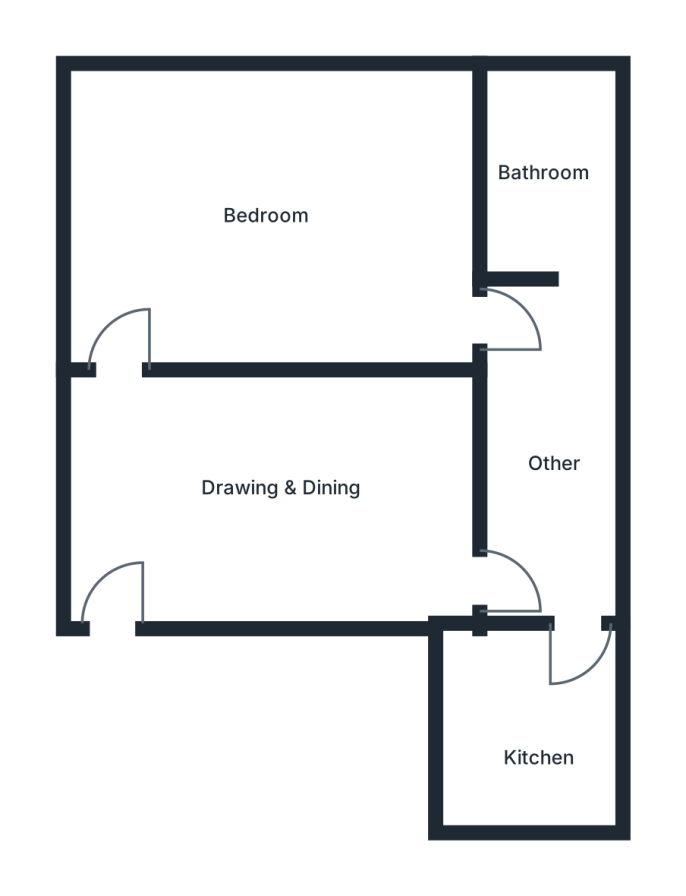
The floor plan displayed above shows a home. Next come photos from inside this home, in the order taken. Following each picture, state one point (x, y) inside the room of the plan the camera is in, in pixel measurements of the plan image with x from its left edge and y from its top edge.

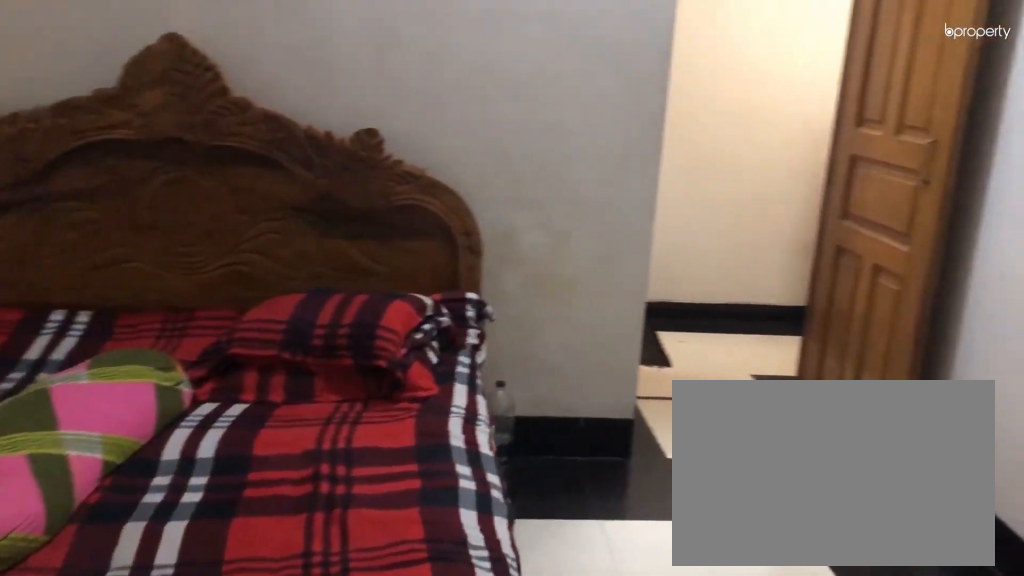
(275, 238)
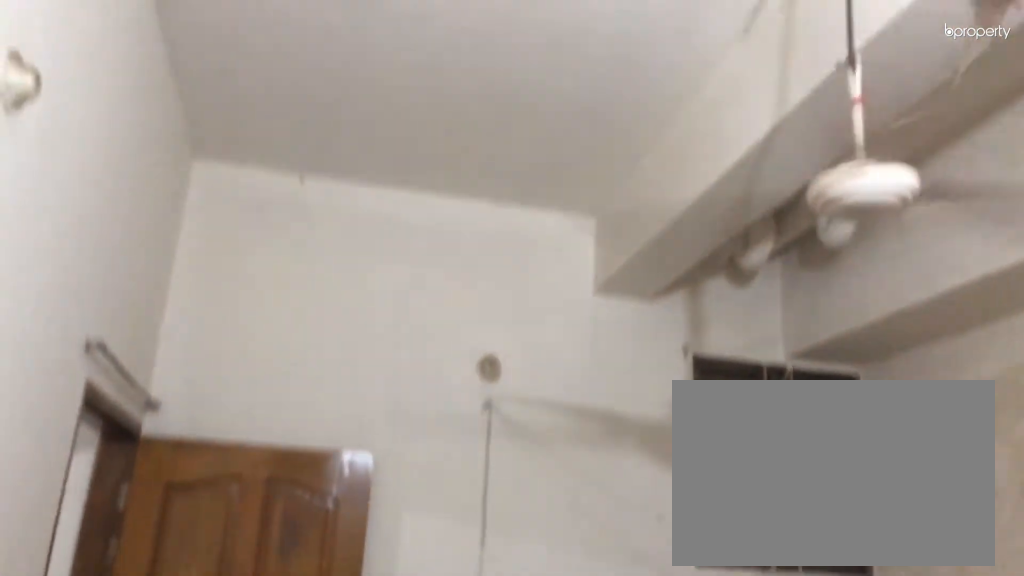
(276, 238)
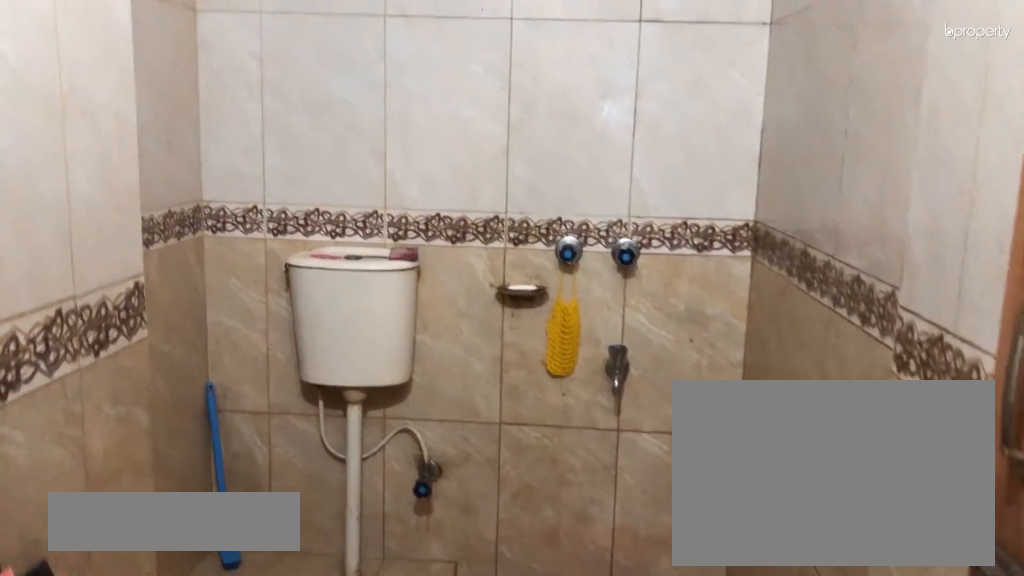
(547, 193)
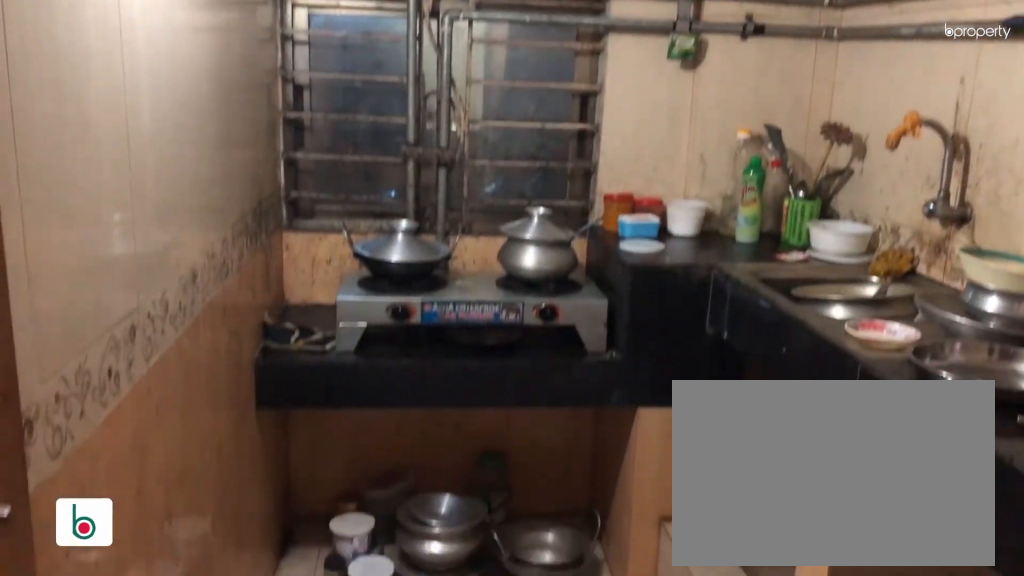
(520, 746)
